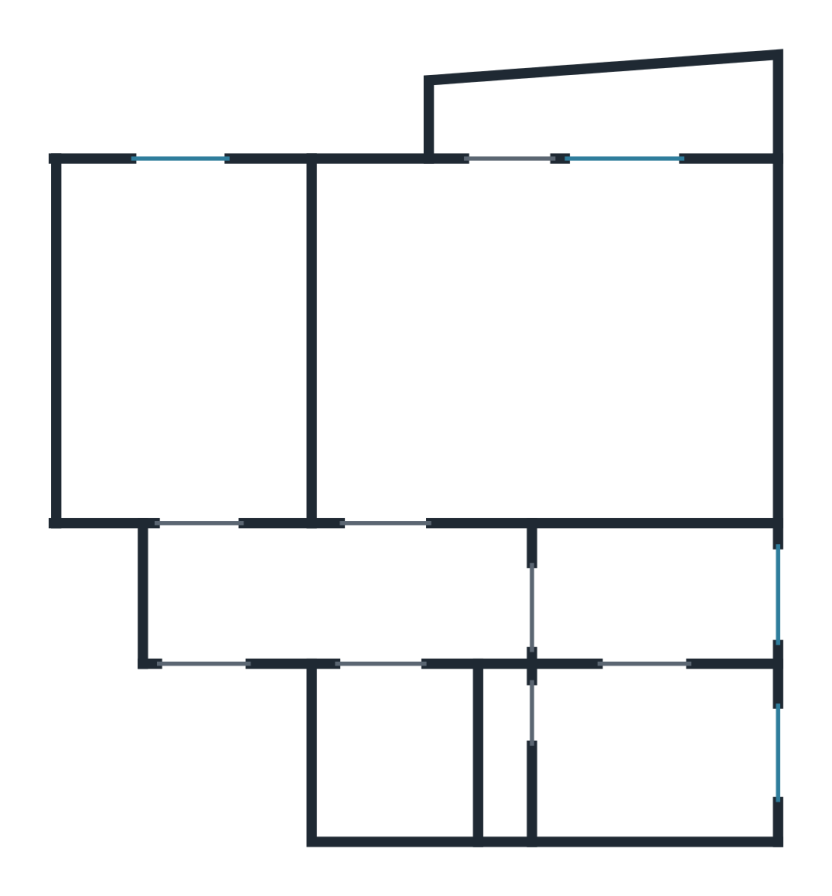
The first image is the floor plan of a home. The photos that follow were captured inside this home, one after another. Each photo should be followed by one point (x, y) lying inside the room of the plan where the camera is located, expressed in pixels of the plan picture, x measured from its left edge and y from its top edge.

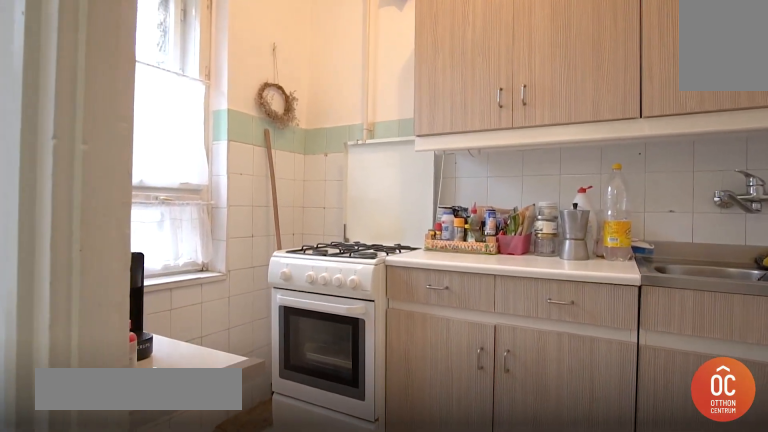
(672, 747)
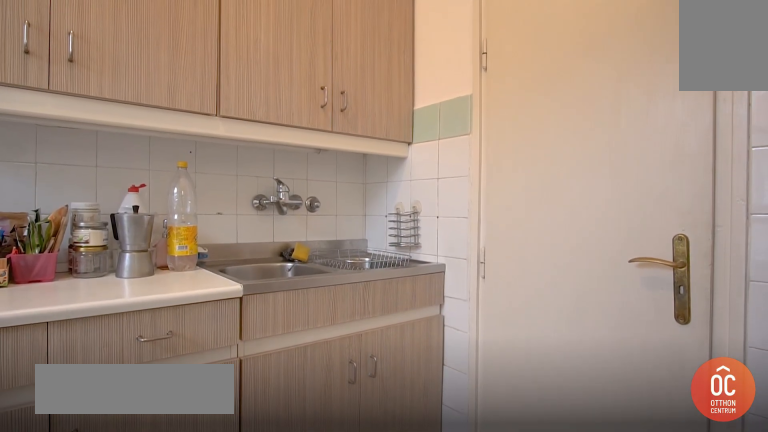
(672, 745)
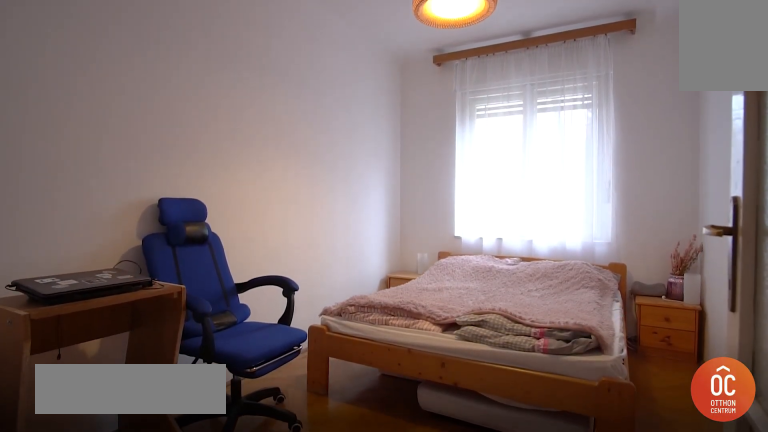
(181, 348)
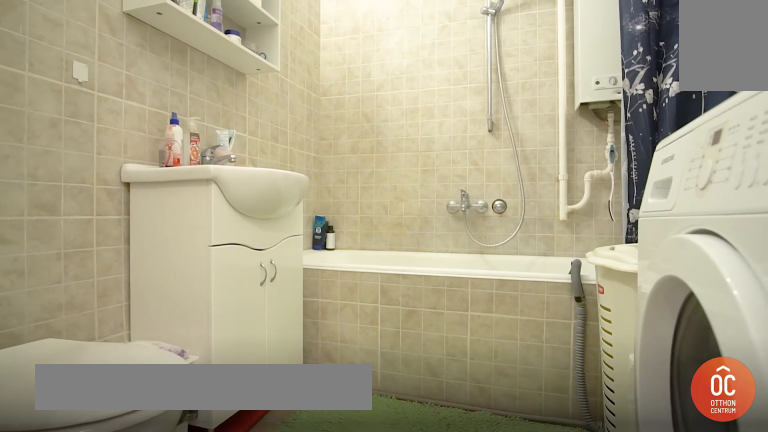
(408, 755)
